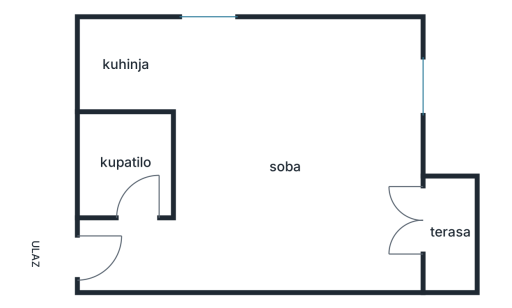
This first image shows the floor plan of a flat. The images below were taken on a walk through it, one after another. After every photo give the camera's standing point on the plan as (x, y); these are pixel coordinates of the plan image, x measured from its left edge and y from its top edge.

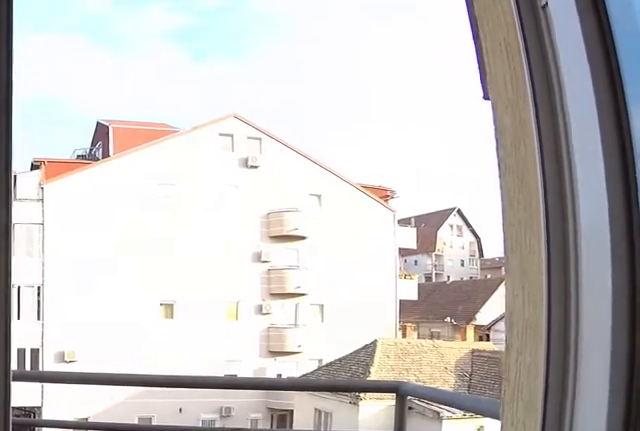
(375, 236)
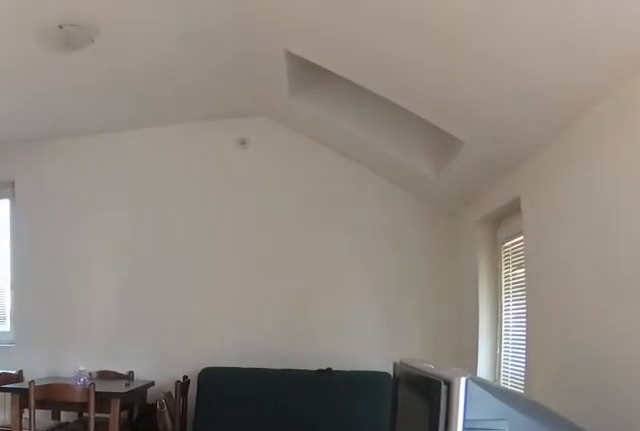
(395, 247)
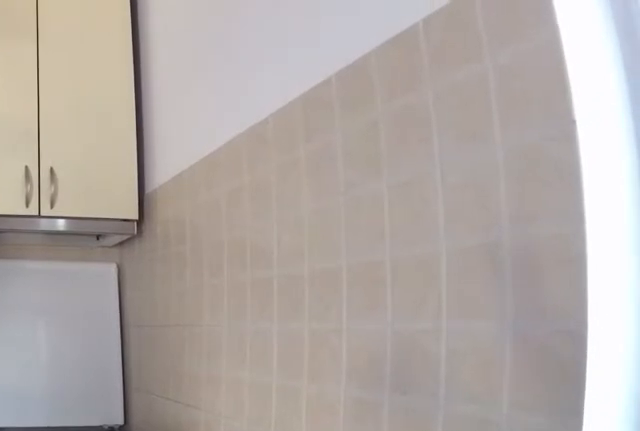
(137, 59)
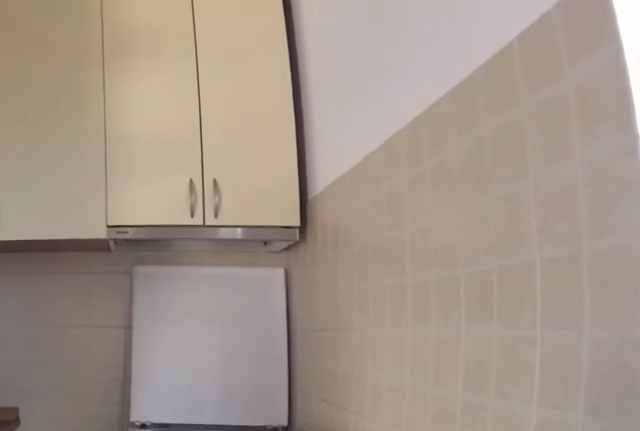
(138, 57)
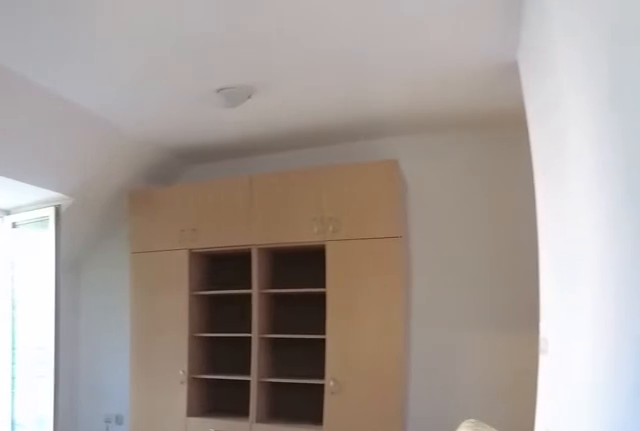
(159, 20)
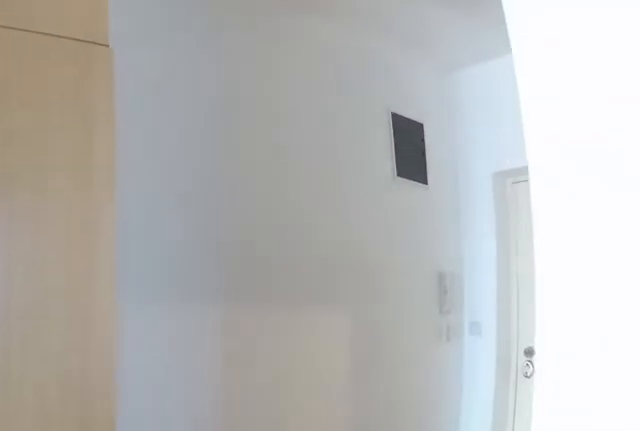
(224, 207)
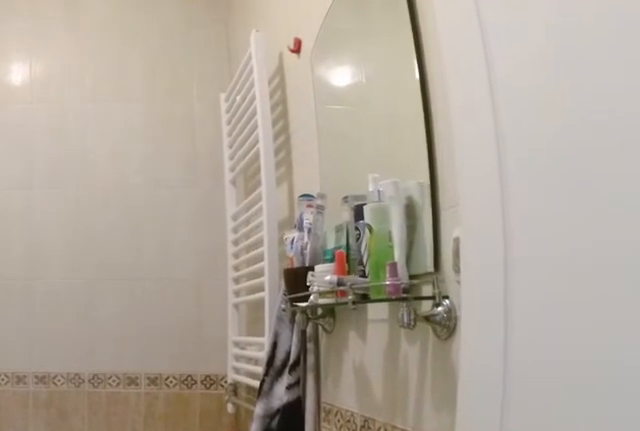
(159, 229)
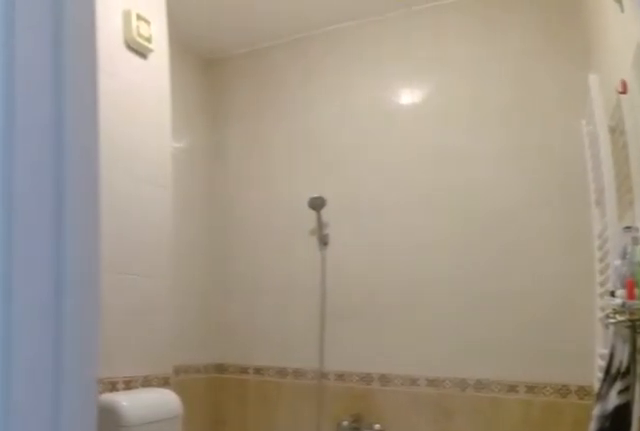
(165, 244)
